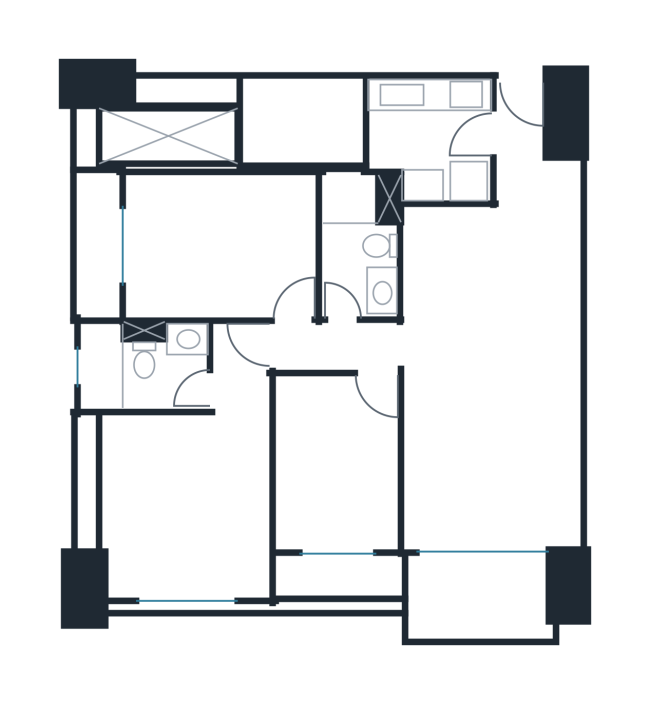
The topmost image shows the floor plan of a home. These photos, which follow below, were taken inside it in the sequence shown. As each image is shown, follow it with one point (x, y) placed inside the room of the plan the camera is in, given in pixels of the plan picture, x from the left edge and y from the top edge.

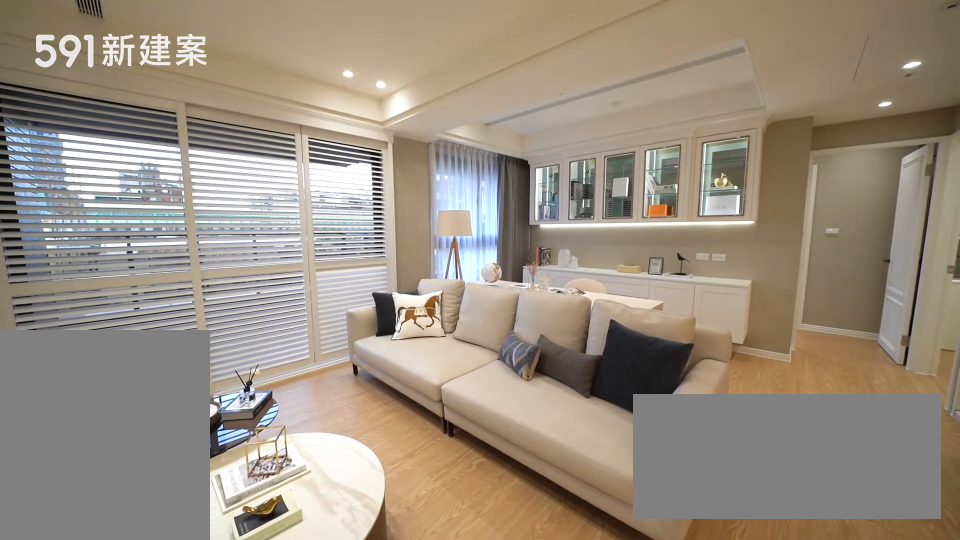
(487, 463)
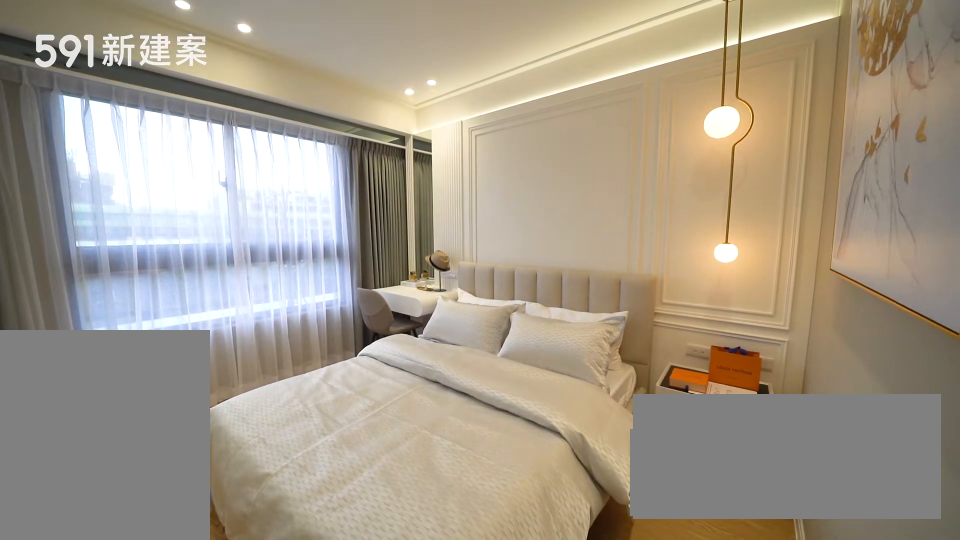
(185, 509)
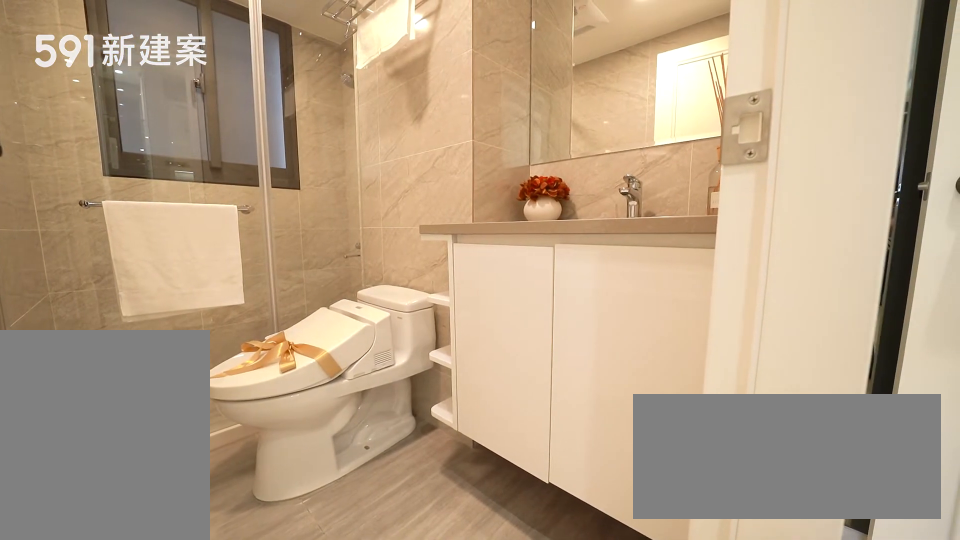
(140, 365)
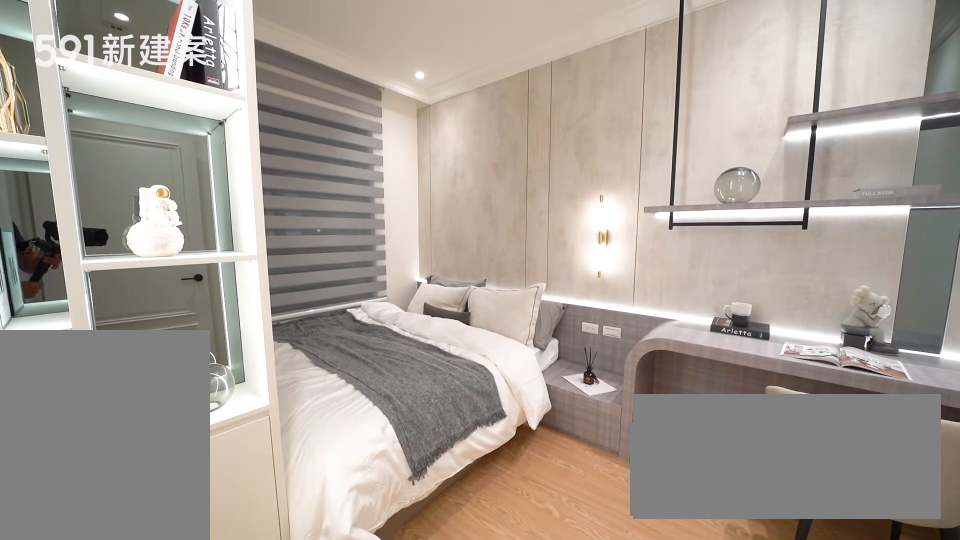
(215, 243)
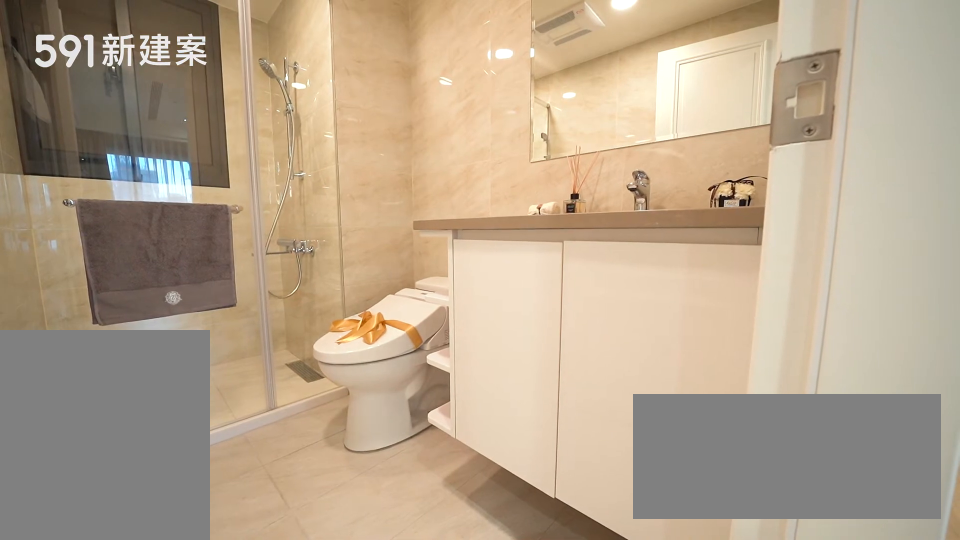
(357, 244)
